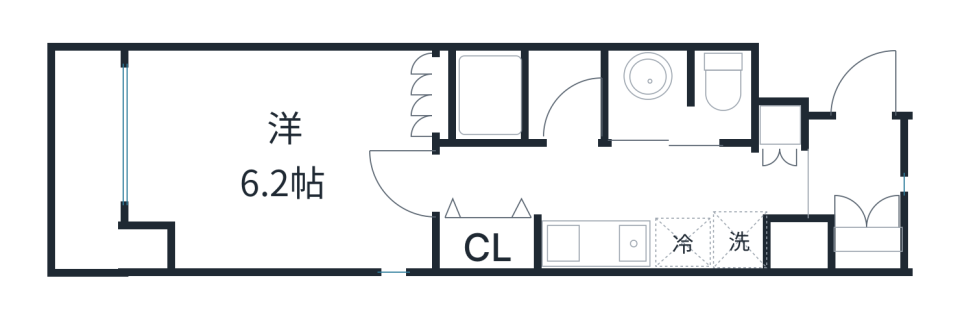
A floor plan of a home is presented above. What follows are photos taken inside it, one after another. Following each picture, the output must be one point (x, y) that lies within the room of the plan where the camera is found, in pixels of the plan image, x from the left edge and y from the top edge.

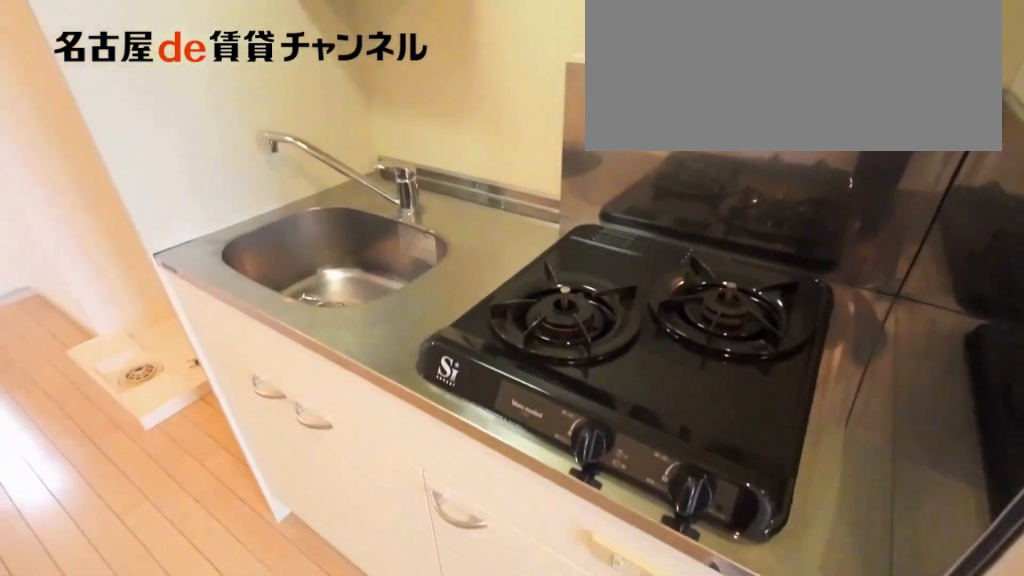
(621, 243)
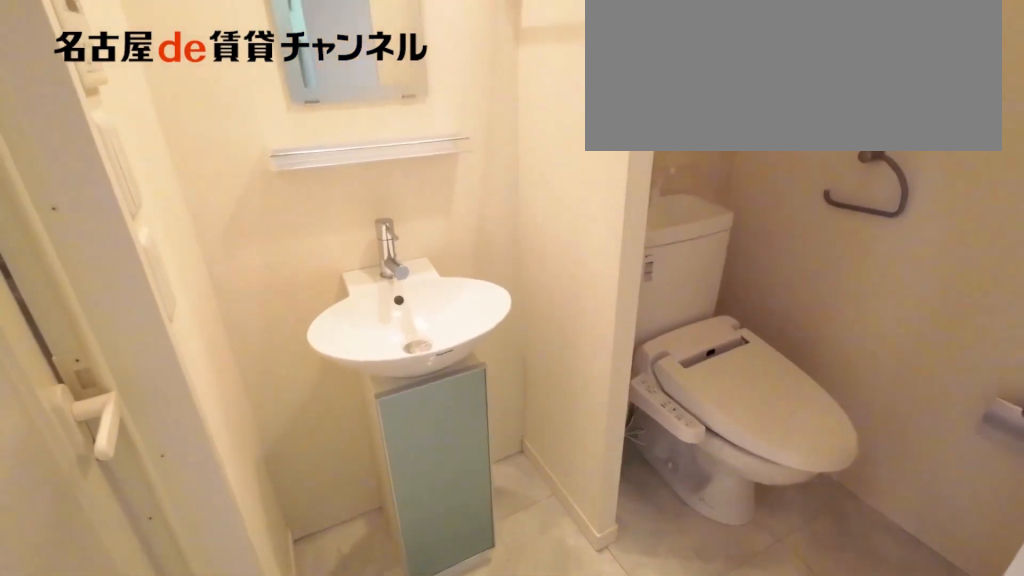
(680, 97)
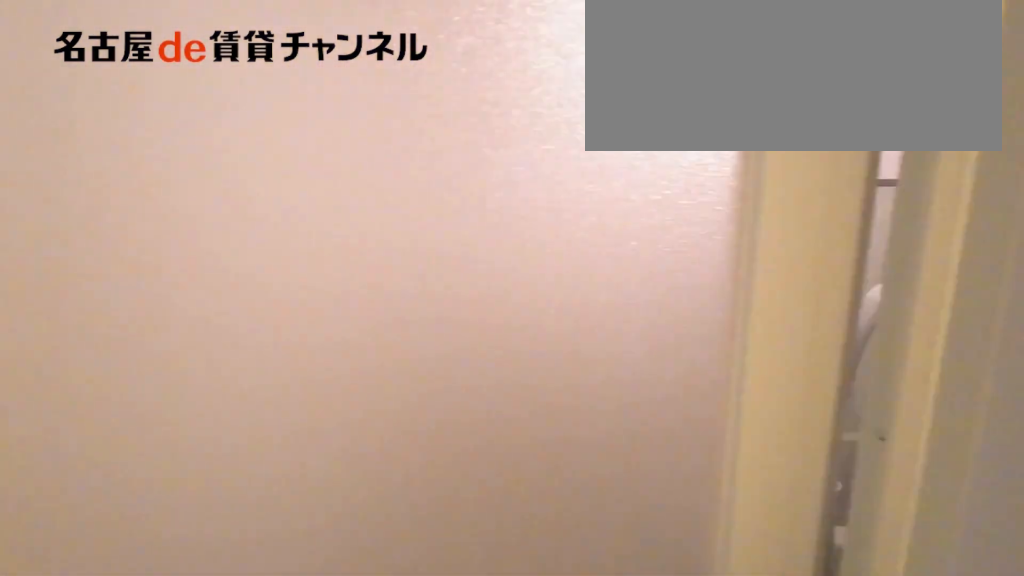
(680, 97)
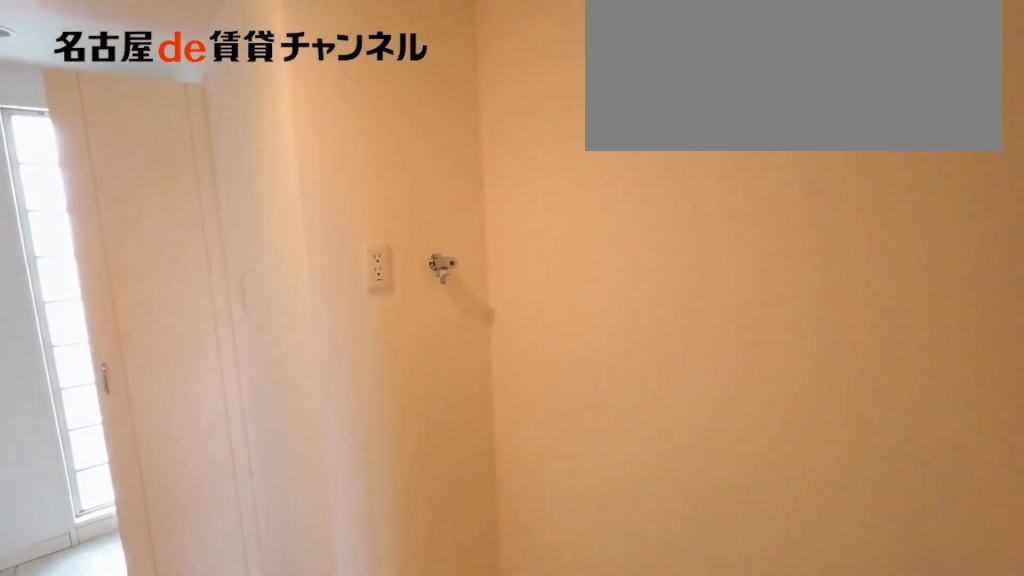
(740, 239)
